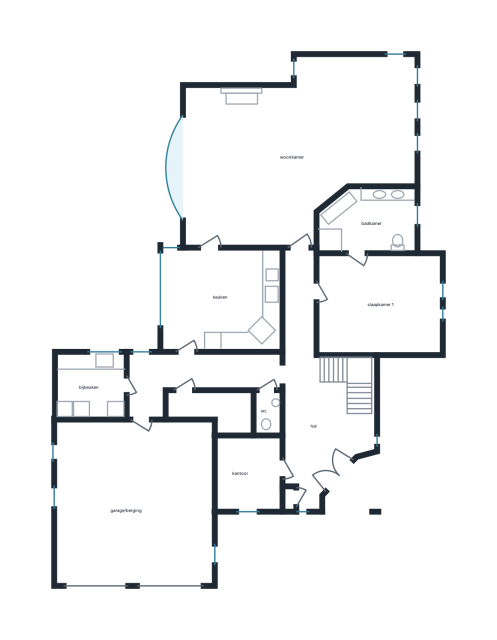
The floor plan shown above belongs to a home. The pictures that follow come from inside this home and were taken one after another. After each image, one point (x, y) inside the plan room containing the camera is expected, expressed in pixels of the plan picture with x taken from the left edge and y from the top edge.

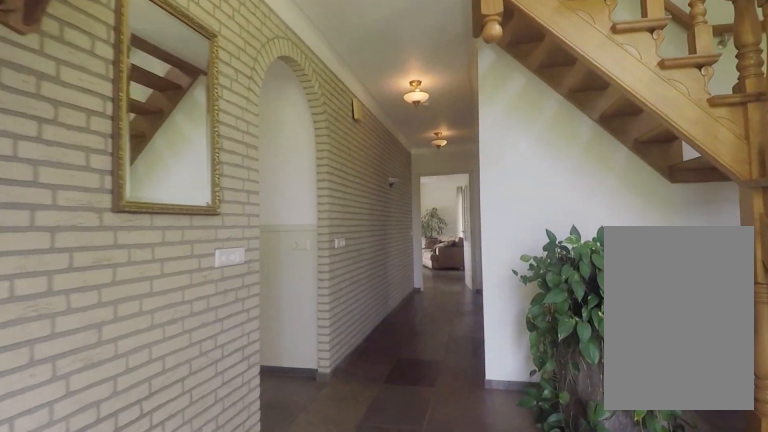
(313, 396)
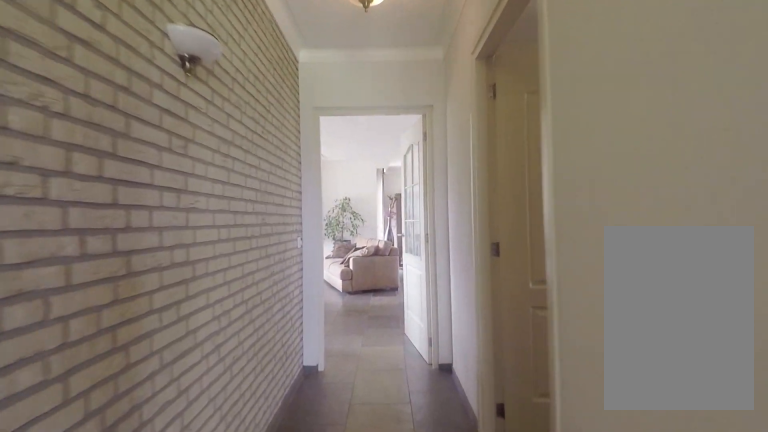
(313, 396)
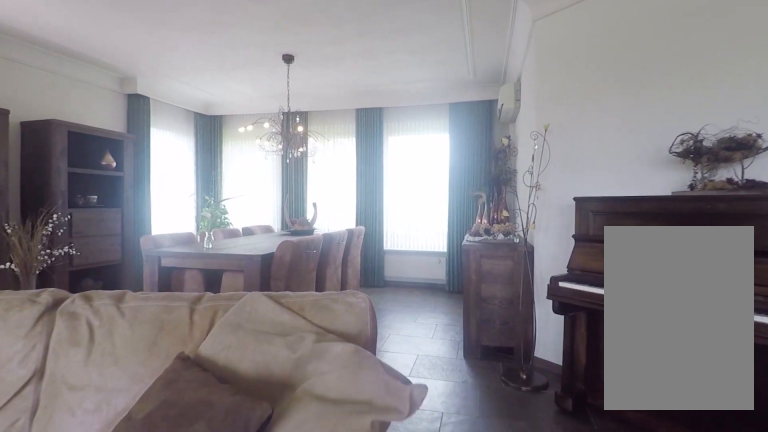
(289, 149)
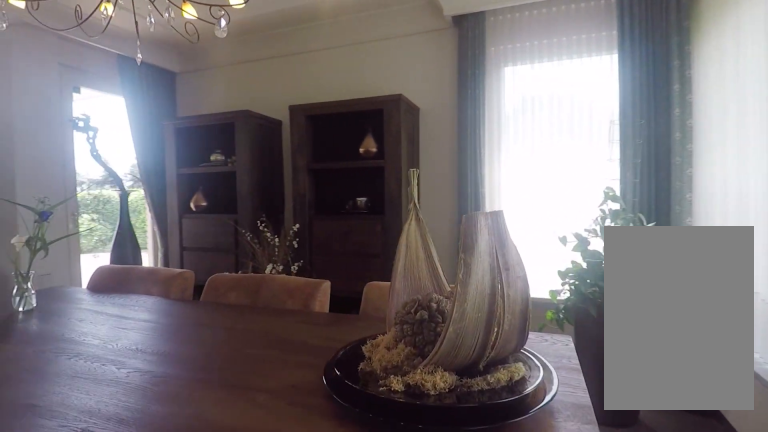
(289, 149)
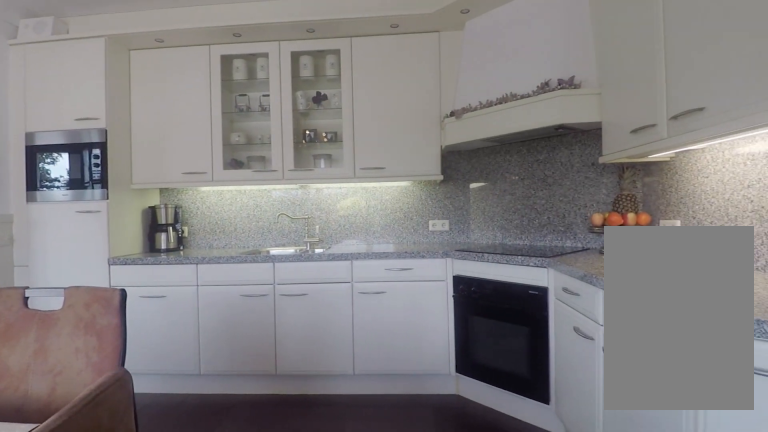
(222, 298)
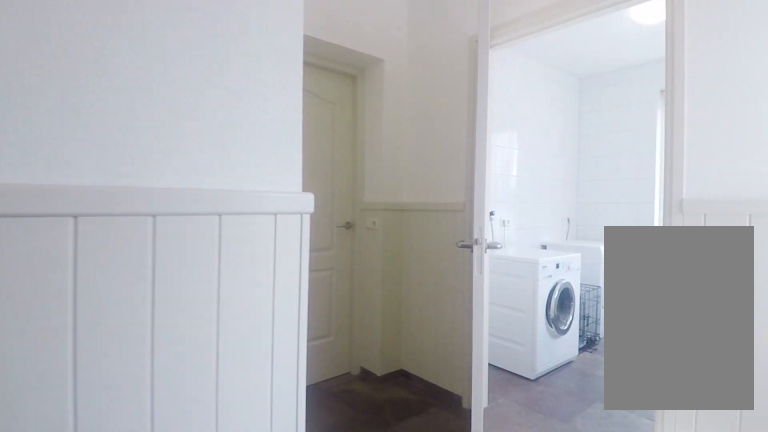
(192, 376)
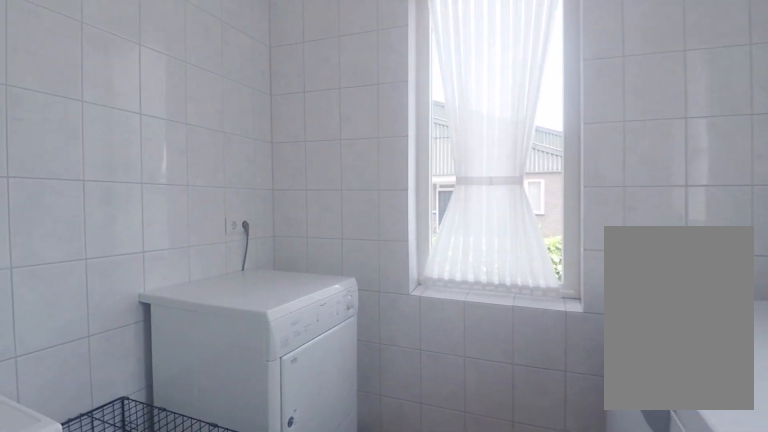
(91, 386)
